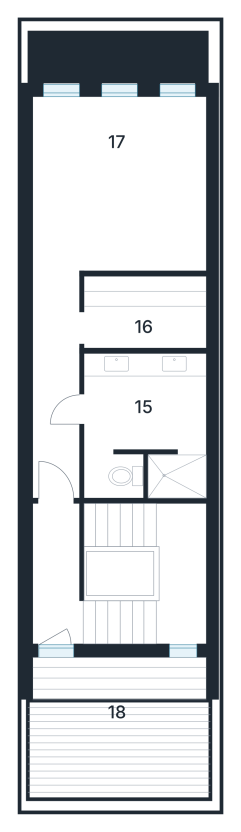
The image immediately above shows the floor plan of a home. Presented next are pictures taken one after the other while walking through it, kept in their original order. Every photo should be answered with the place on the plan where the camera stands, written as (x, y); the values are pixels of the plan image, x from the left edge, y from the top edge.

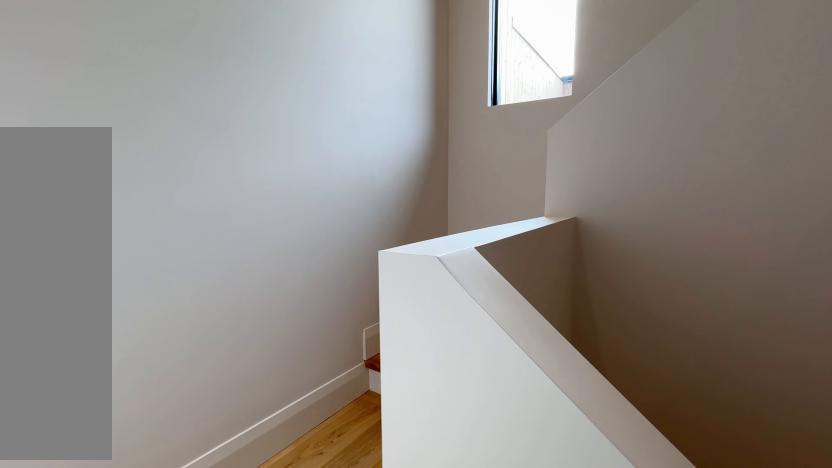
(138, 535)
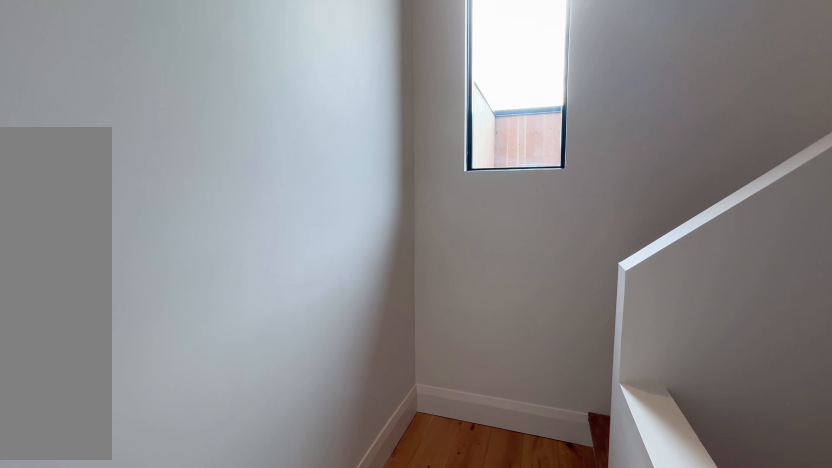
(164, 533)
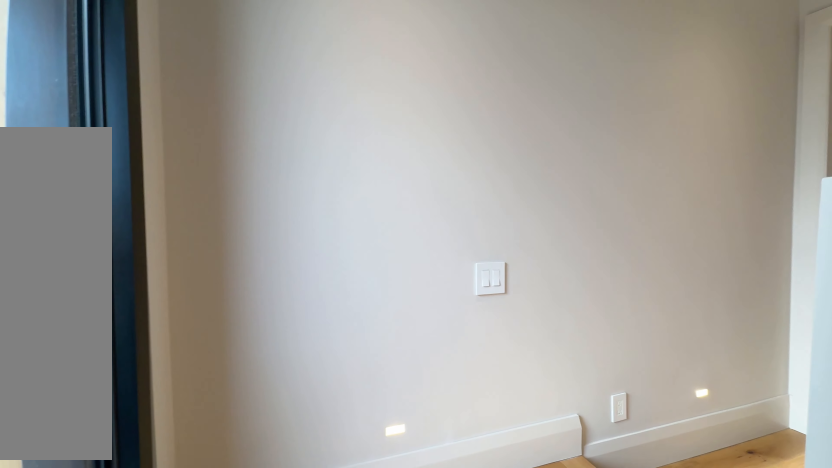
(106, 618)
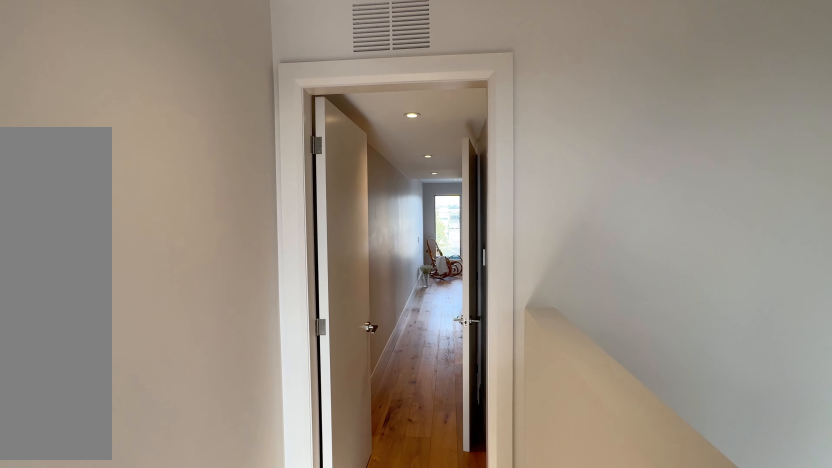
(59, 593)
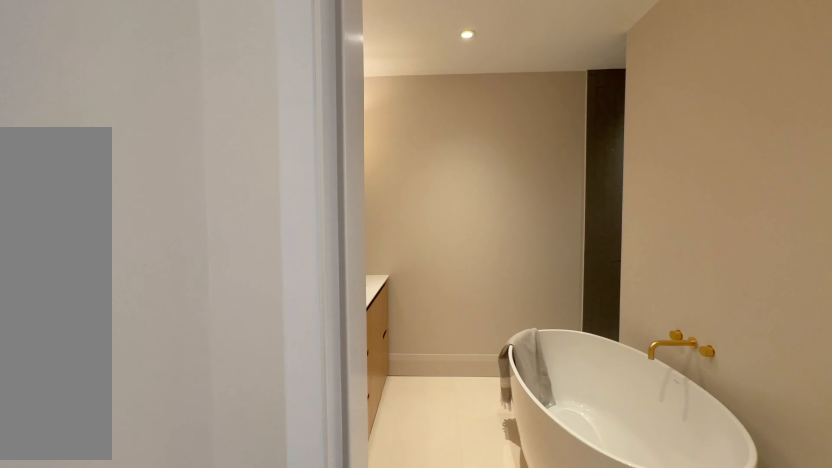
(56, 398)
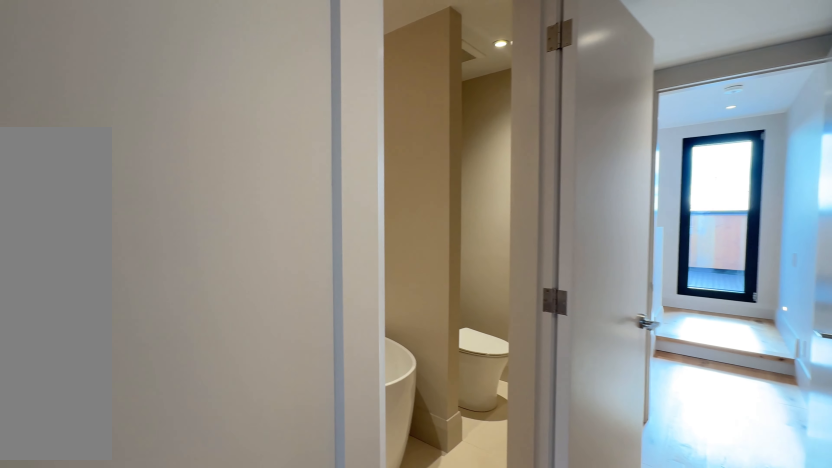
(55, 367)
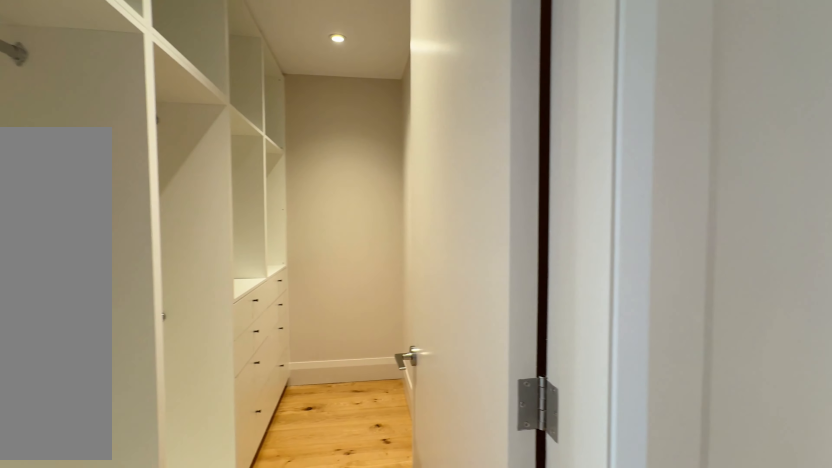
(52, 331)
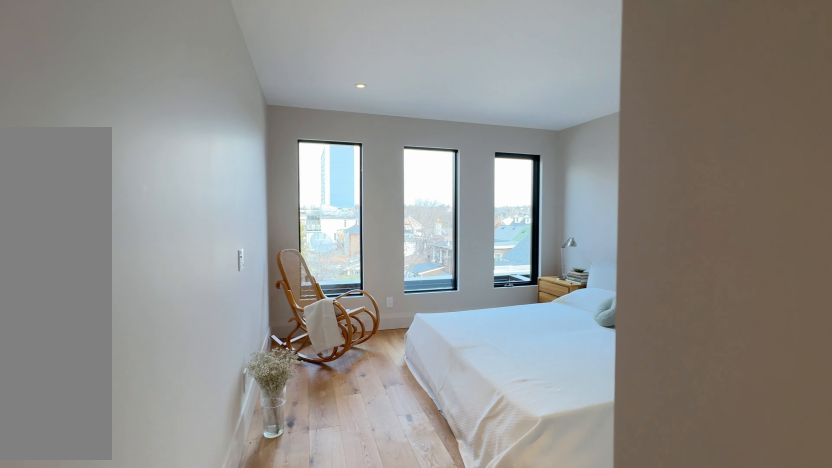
(54, 275)
